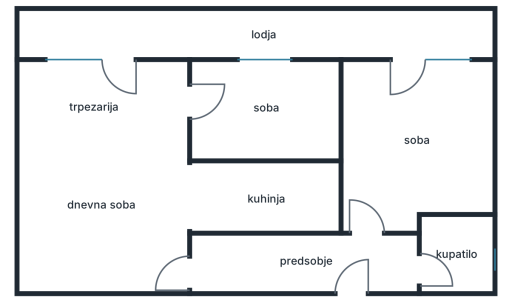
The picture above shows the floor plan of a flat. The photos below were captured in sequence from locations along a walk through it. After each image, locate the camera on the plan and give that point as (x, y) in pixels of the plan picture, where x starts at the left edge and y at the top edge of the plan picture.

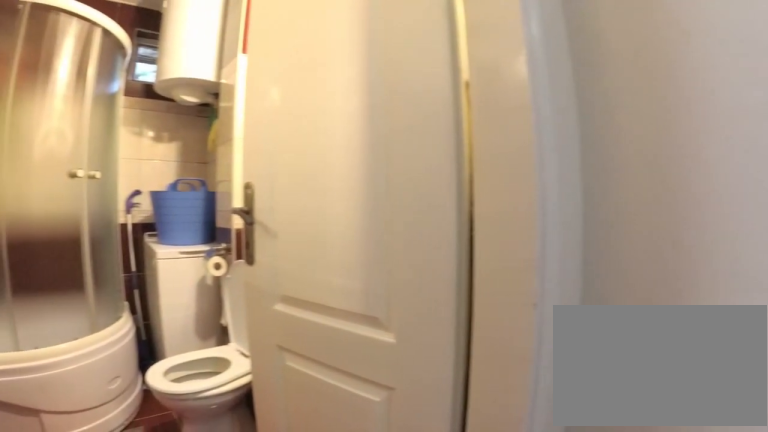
(382, 254)
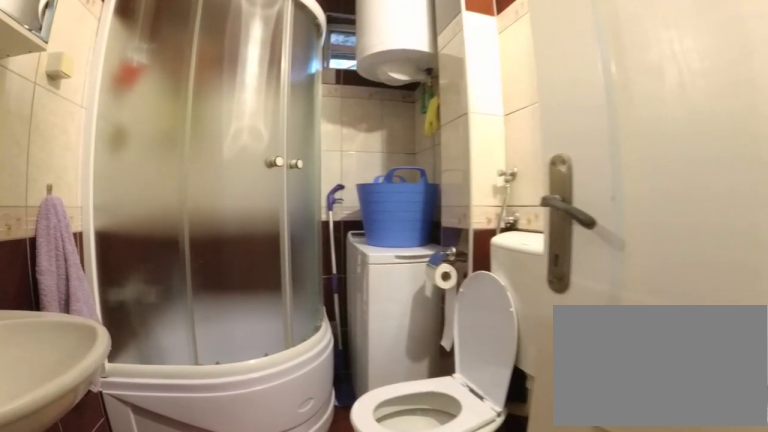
(402, 262)
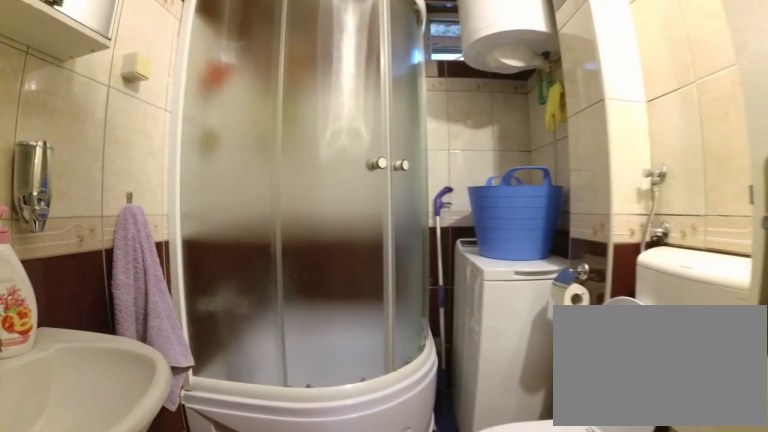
(416, 262)
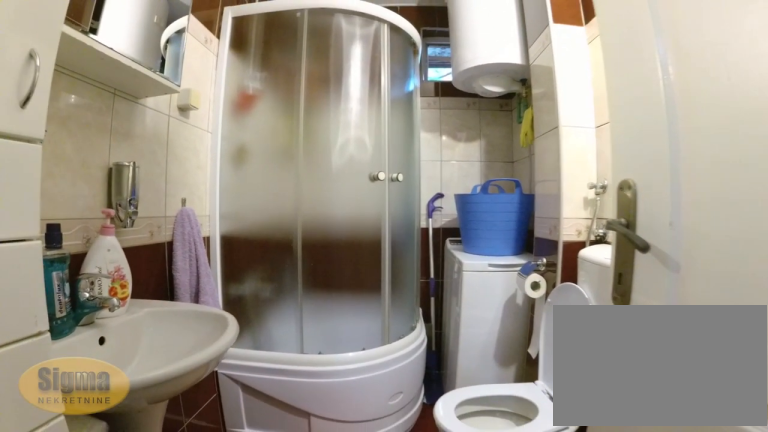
(398, 262)
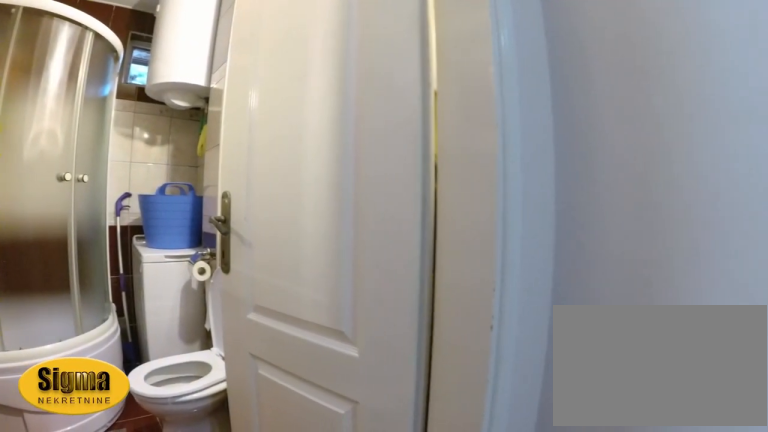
(375, 253)
